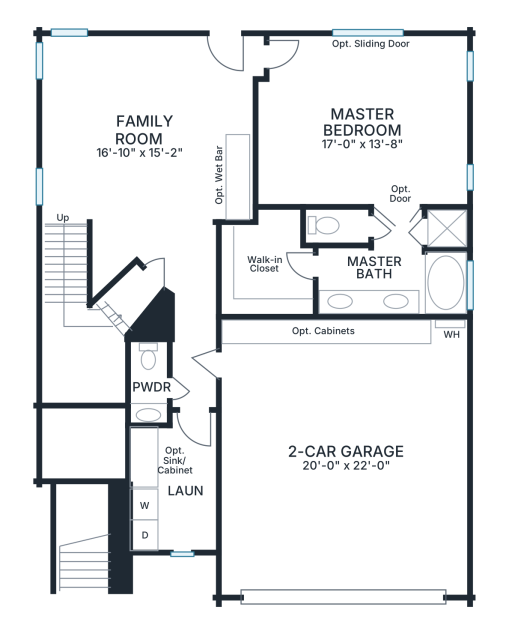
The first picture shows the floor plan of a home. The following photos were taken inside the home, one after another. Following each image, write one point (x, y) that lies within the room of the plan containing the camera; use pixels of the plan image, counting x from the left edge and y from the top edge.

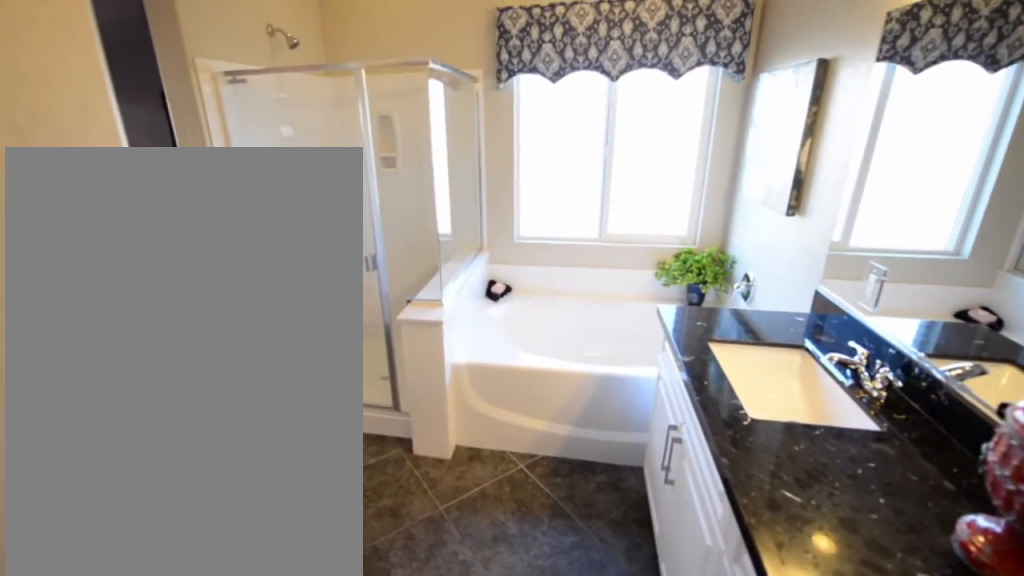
(389, 258)
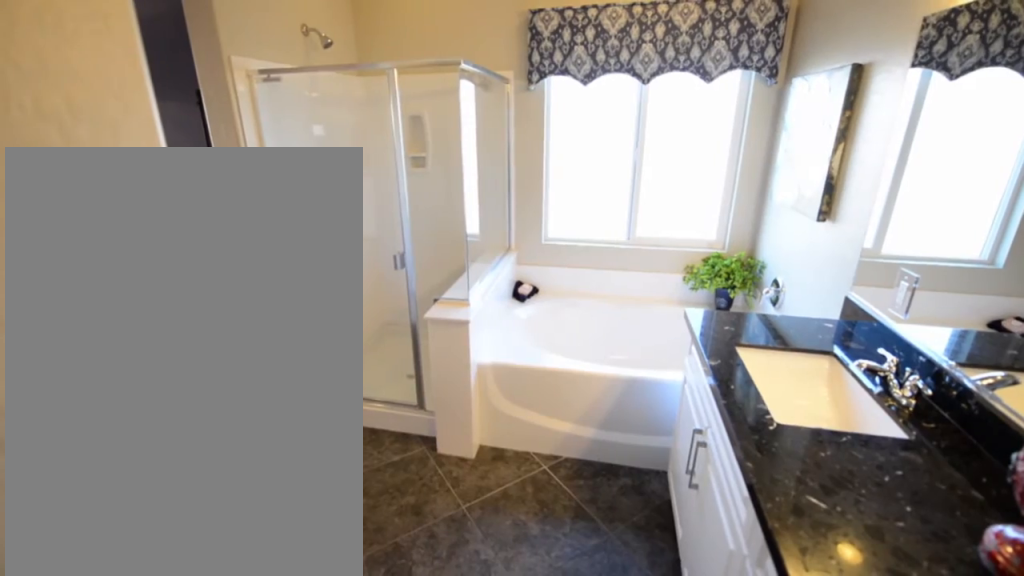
(389, 258)
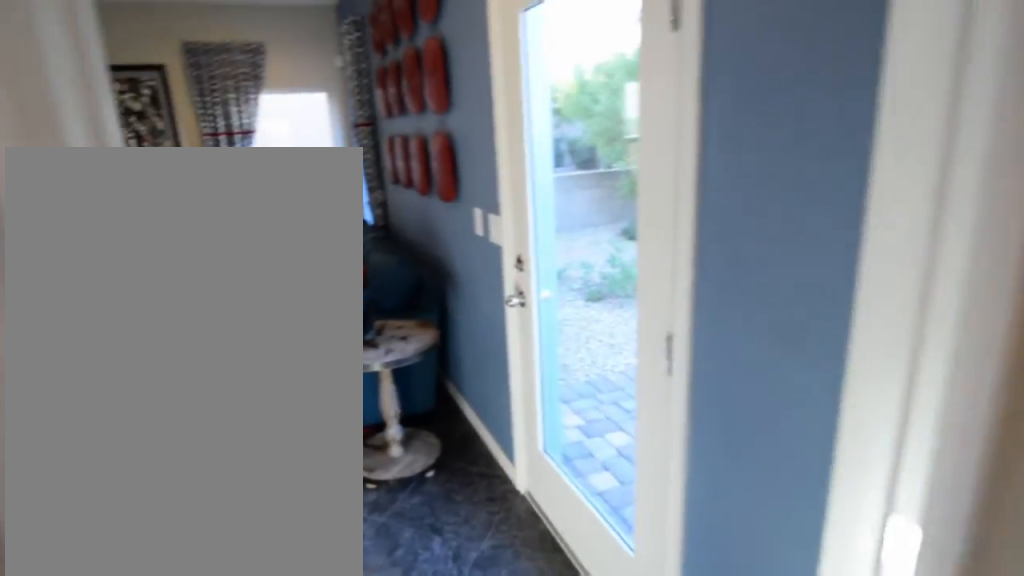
(361, 120)
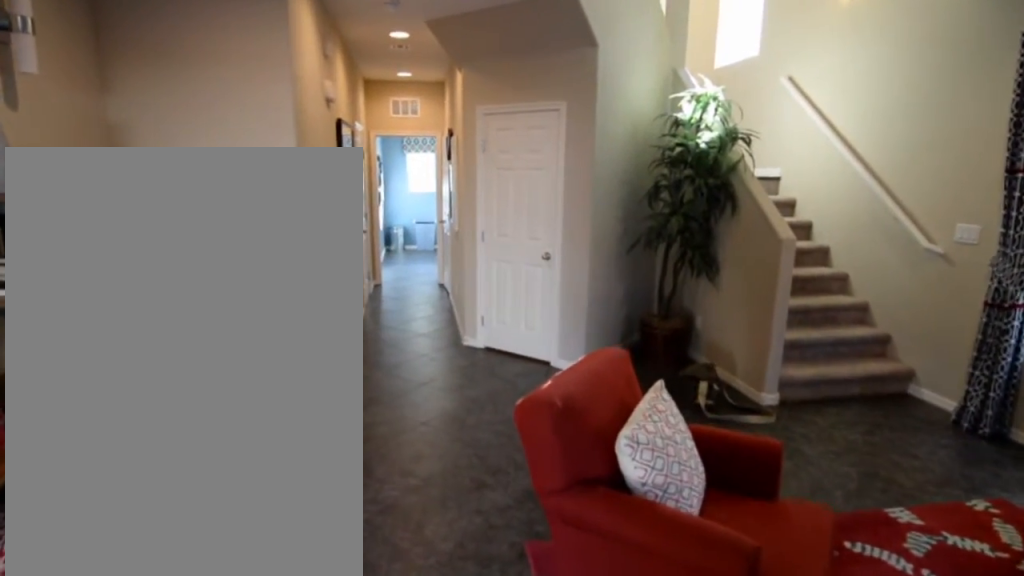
(148, 130)
